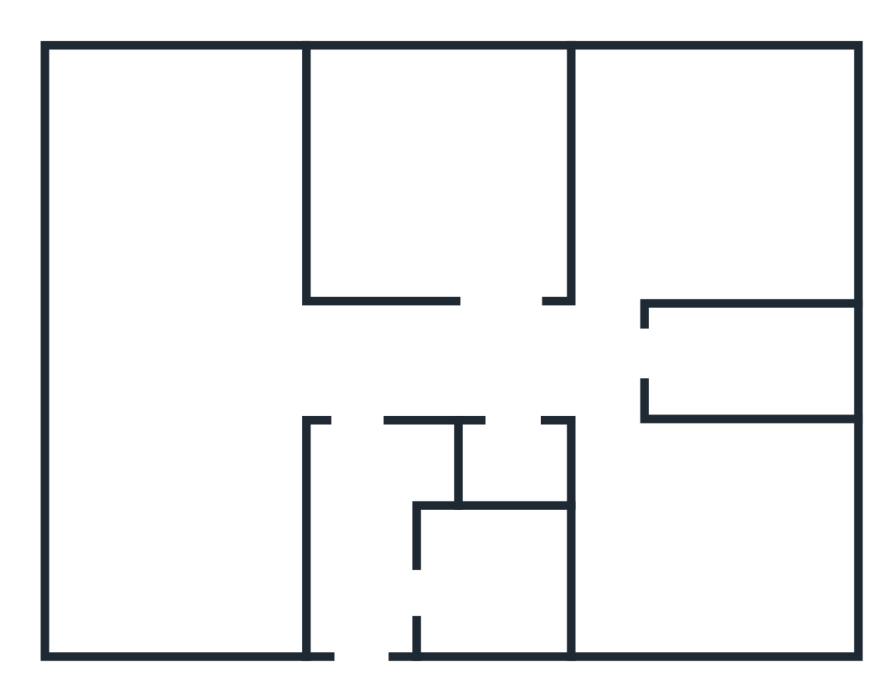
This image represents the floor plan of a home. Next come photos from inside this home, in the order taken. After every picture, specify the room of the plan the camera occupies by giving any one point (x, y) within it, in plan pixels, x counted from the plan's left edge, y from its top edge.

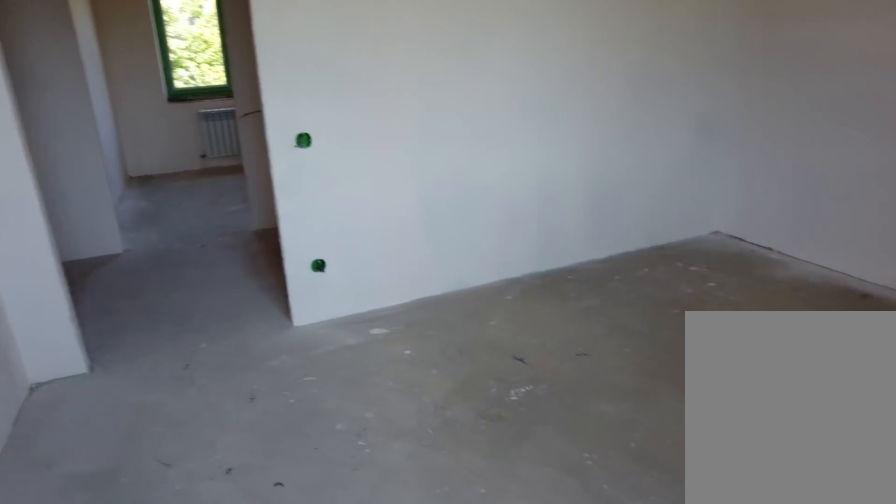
(653, 566)
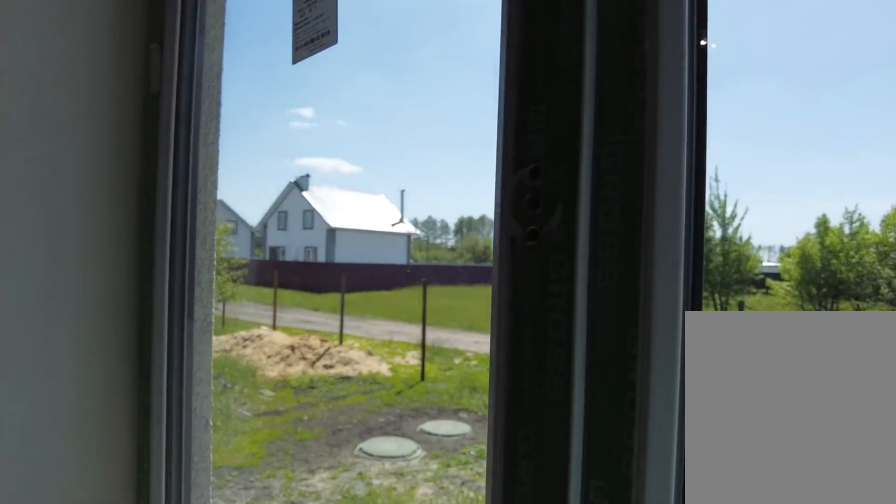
(653, 566)
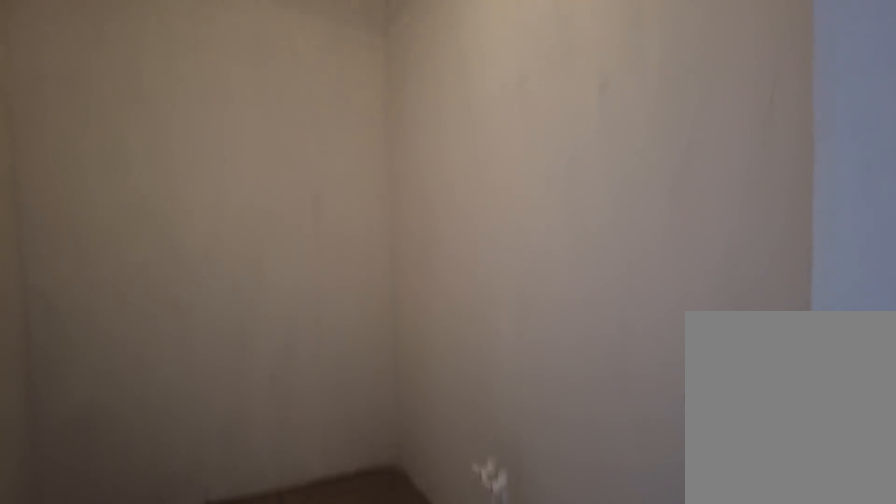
(607, 370)
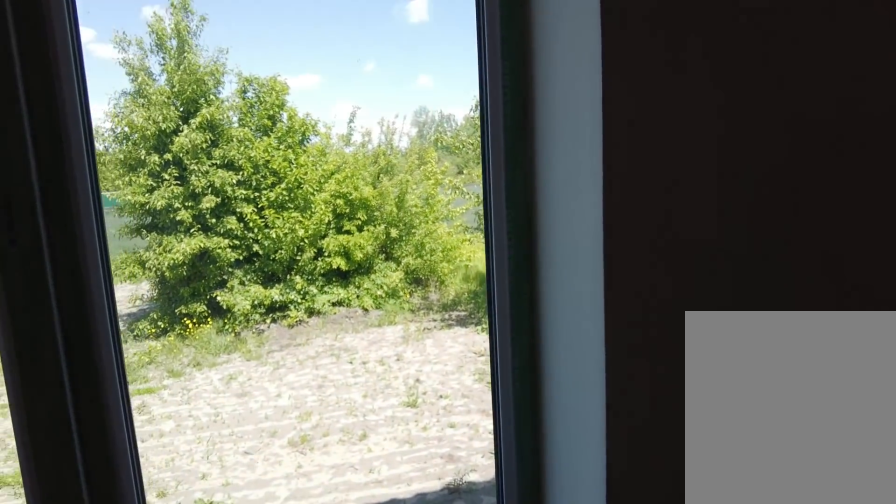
(629, 249)
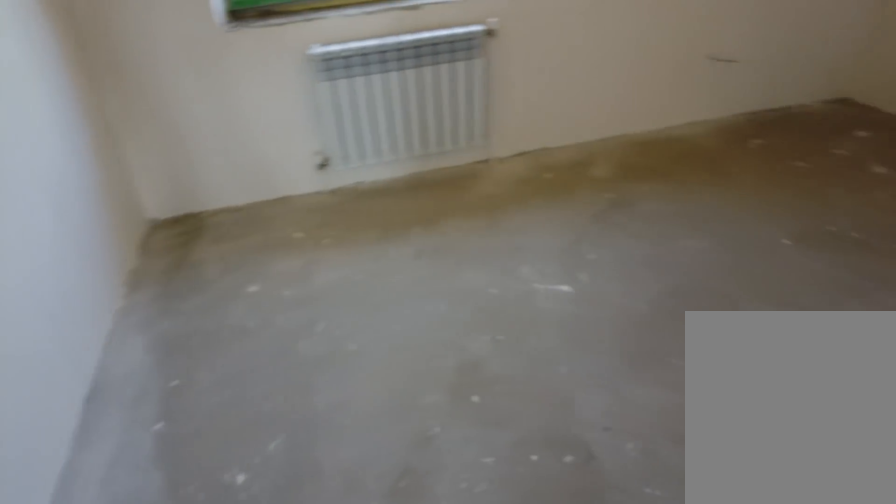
(629, 249)
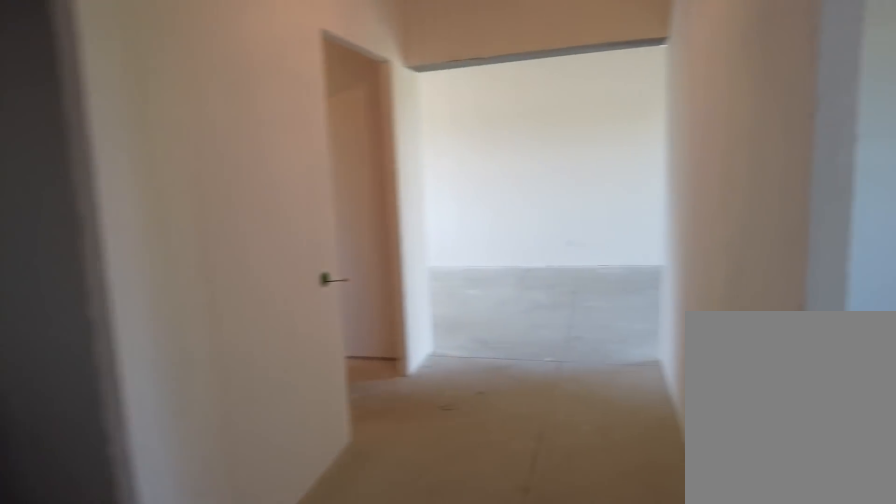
(596, 357)
